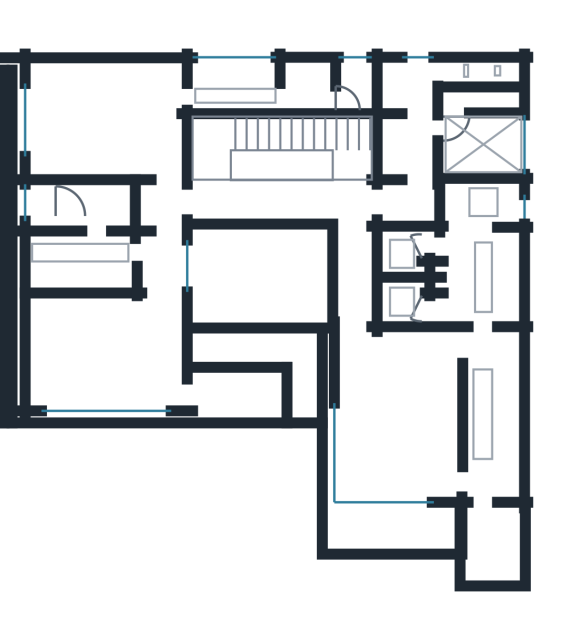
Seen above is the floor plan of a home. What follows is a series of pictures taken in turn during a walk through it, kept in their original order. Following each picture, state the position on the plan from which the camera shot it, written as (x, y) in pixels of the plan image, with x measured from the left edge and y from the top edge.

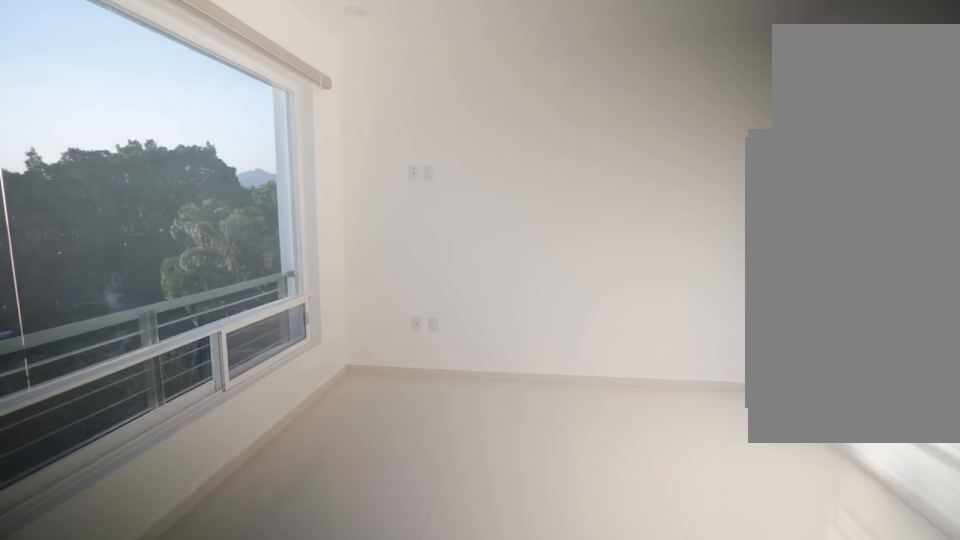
(160, 300)
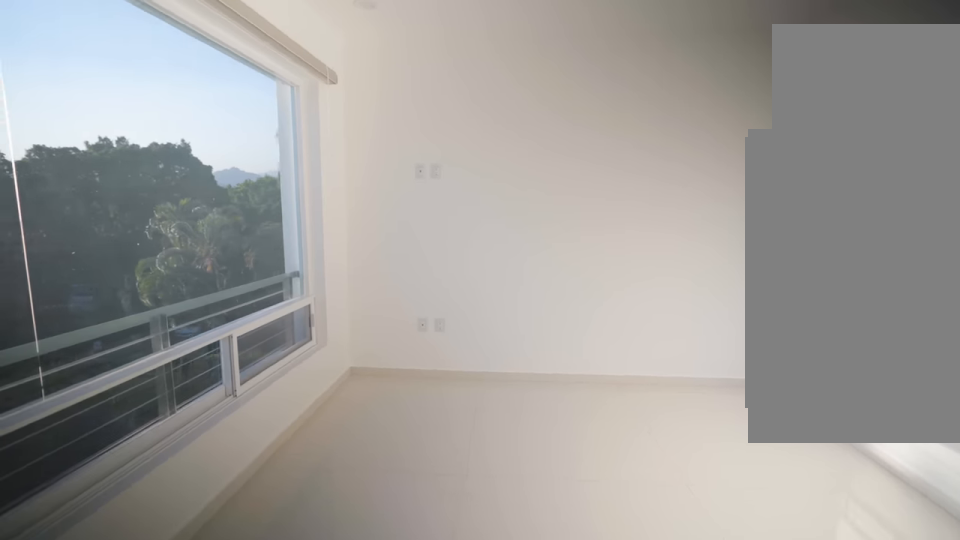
(160, 300)
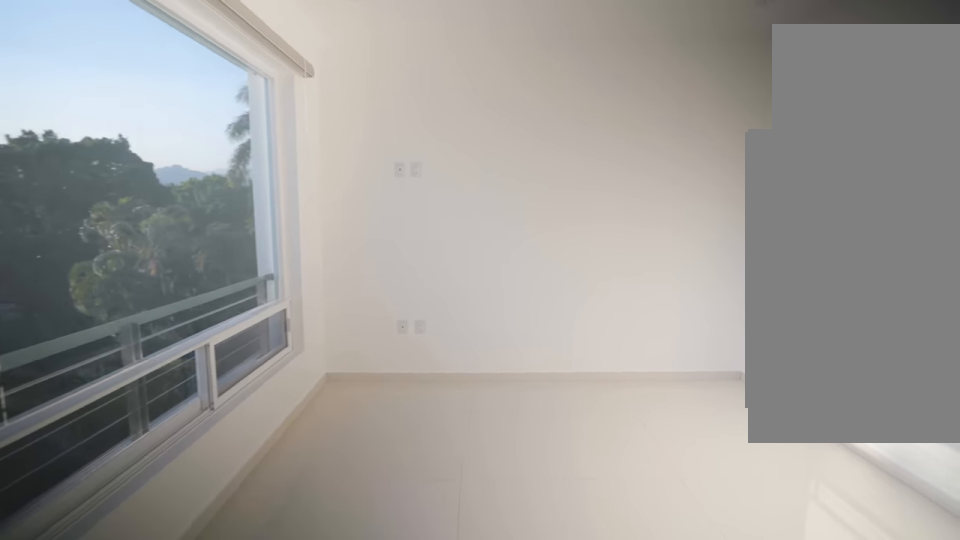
(160, 300)
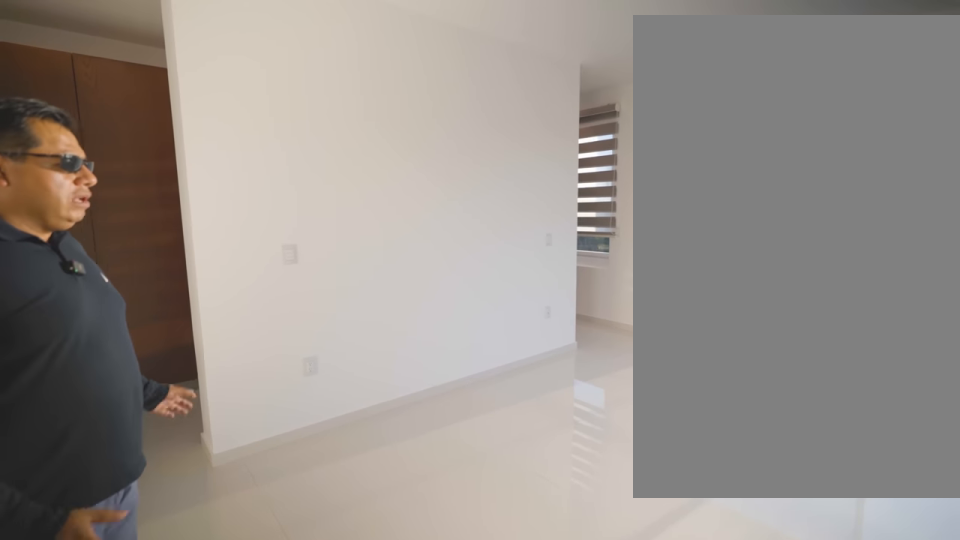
(365, 363)
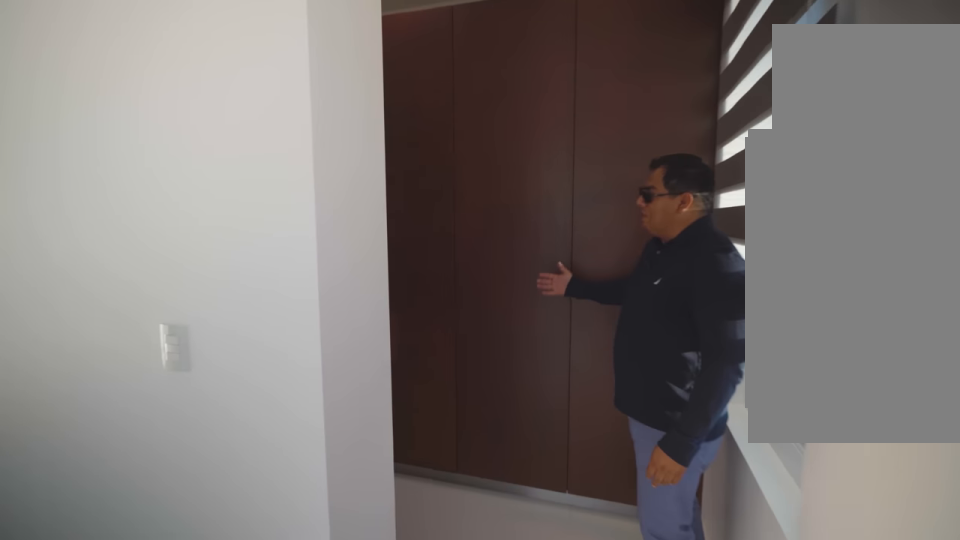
(433, 480)
